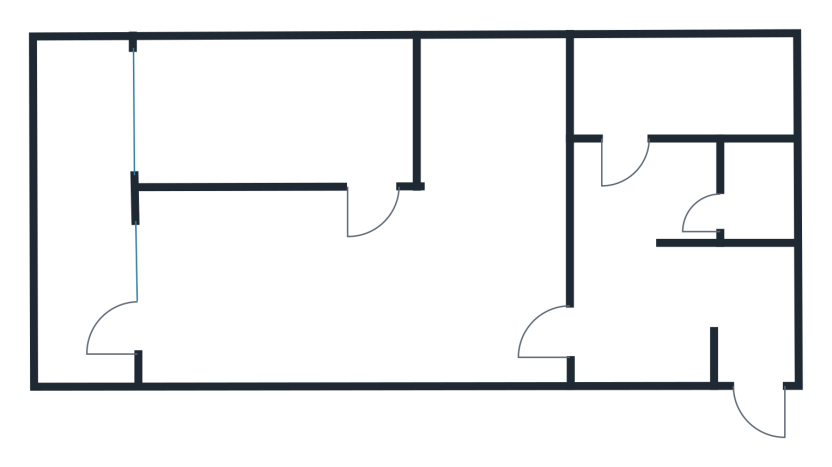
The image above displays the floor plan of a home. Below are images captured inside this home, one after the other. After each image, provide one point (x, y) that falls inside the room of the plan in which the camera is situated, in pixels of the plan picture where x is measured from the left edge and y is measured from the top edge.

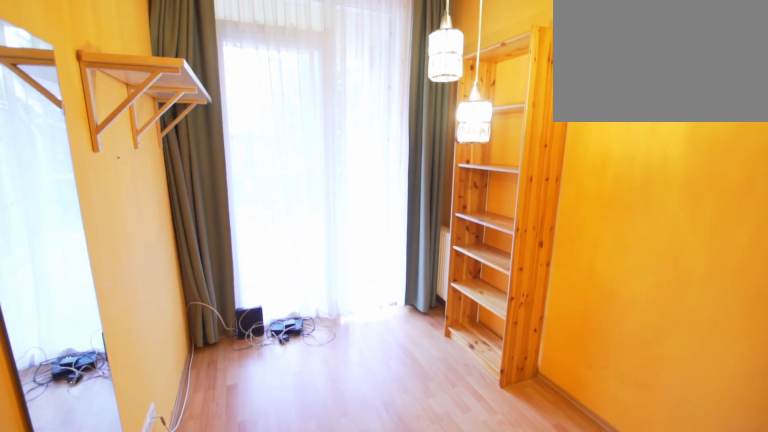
(280, 116)
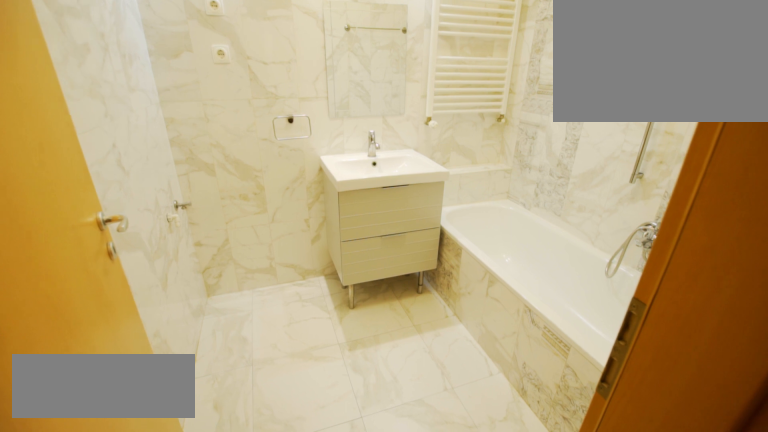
(674, 74)
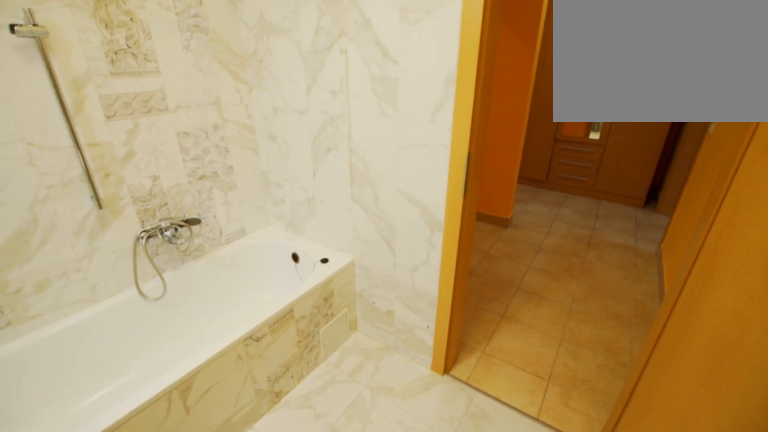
(674, 74)
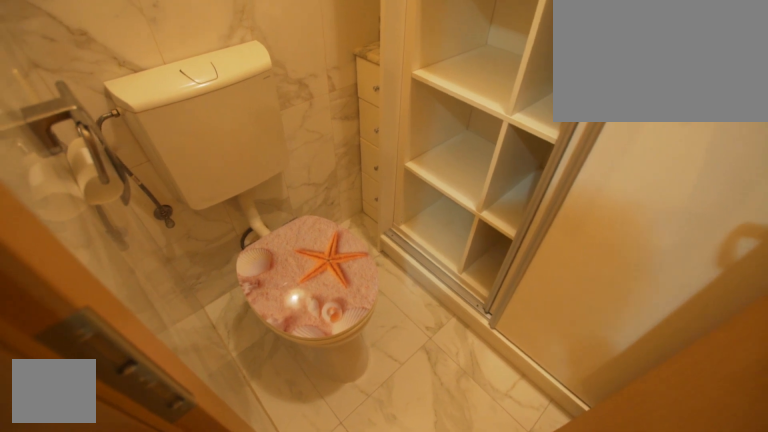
(756, 182)
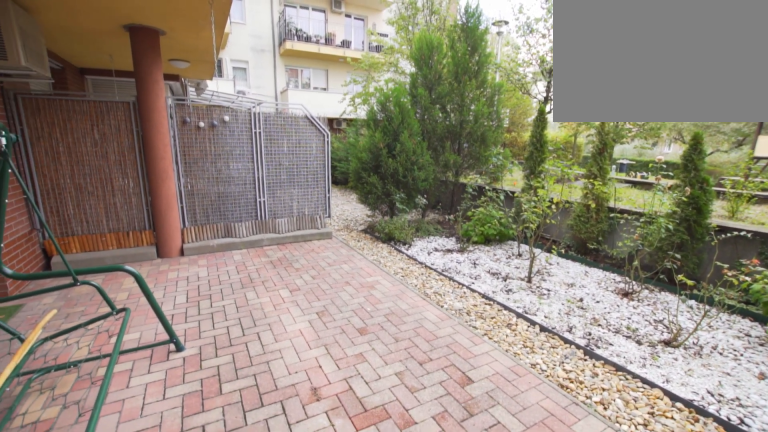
(83, 223)
